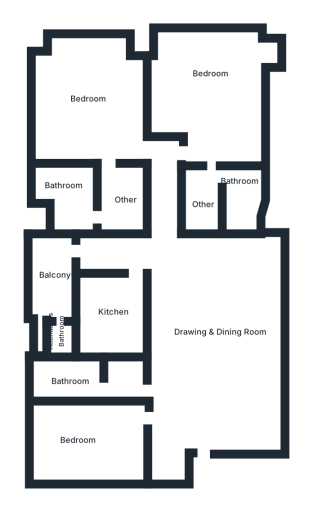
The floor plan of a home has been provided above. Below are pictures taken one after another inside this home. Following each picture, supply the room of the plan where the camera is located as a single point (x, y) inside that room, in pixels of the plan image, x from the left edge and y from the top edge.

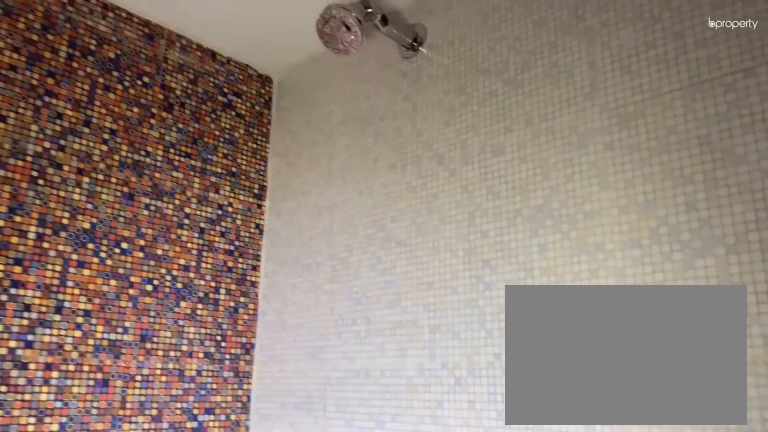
(246, 192)
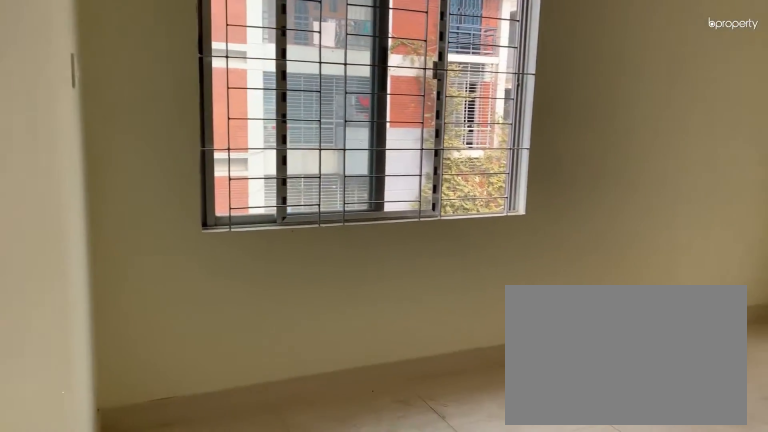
(99, 109)
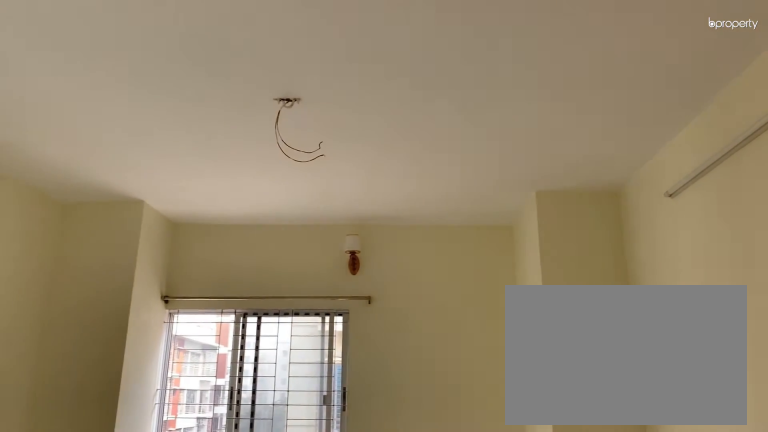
(99, 109)
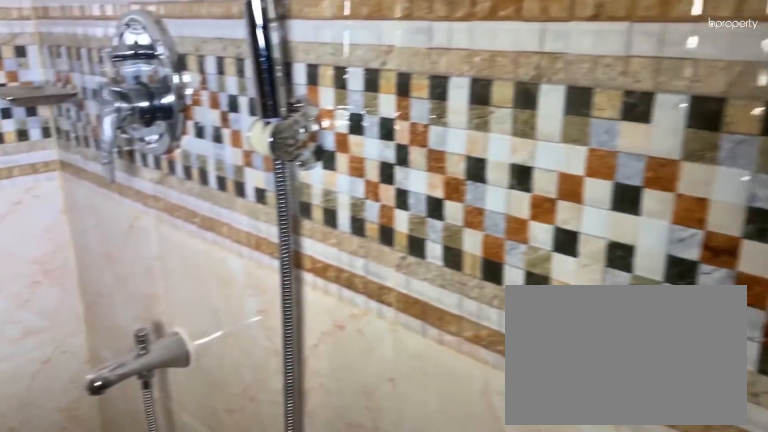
(70, 194)
